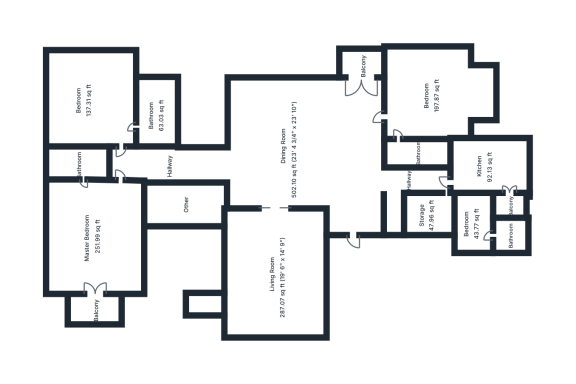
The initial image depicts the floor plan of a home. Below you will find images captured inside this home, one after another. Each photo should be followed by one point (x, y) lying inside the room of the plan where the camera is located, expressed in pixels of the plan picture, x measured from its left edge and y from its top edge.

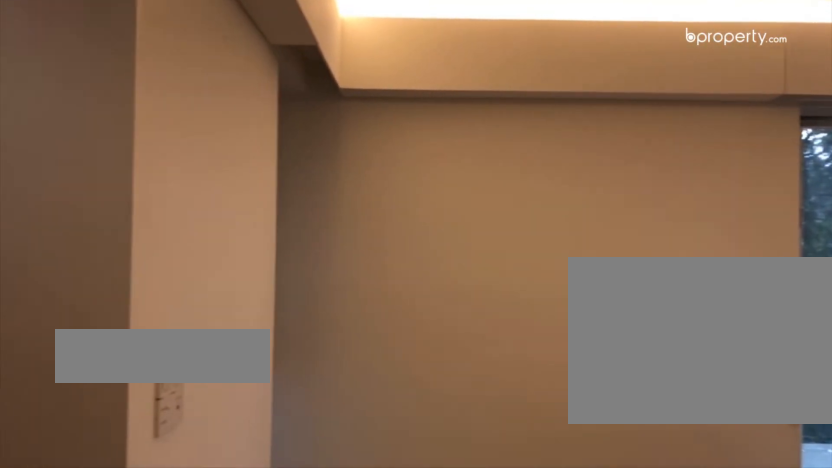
(107, 220)
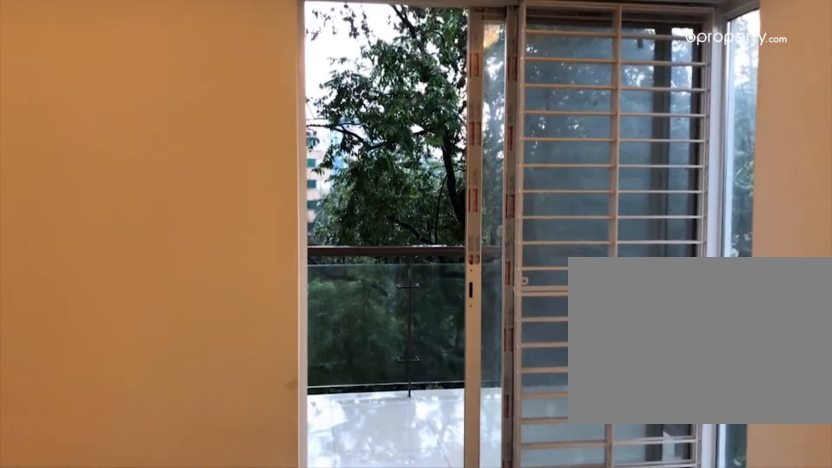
(98, 294)
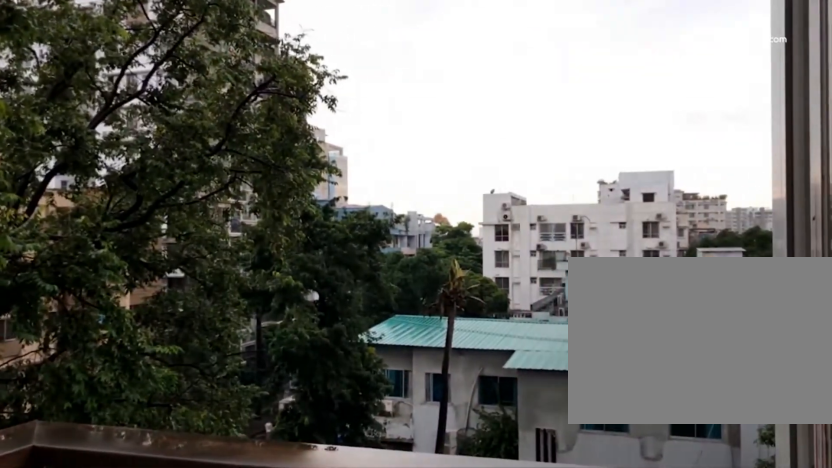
(92, 311)
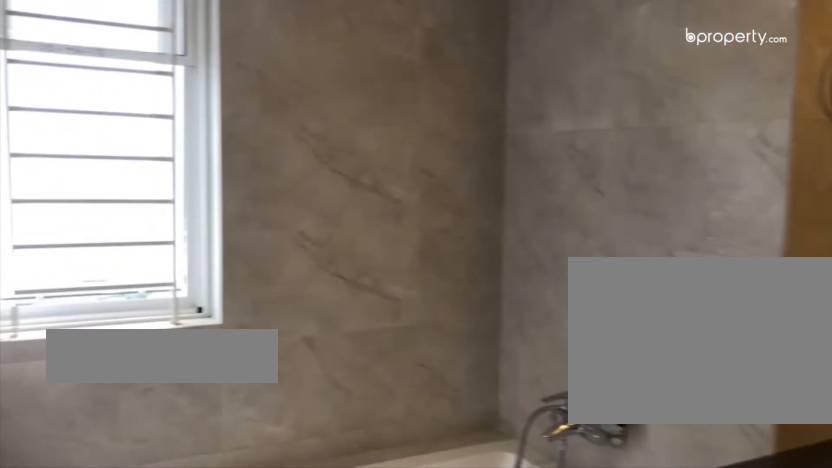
(80, 170)
